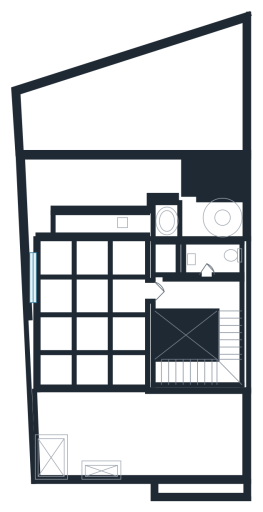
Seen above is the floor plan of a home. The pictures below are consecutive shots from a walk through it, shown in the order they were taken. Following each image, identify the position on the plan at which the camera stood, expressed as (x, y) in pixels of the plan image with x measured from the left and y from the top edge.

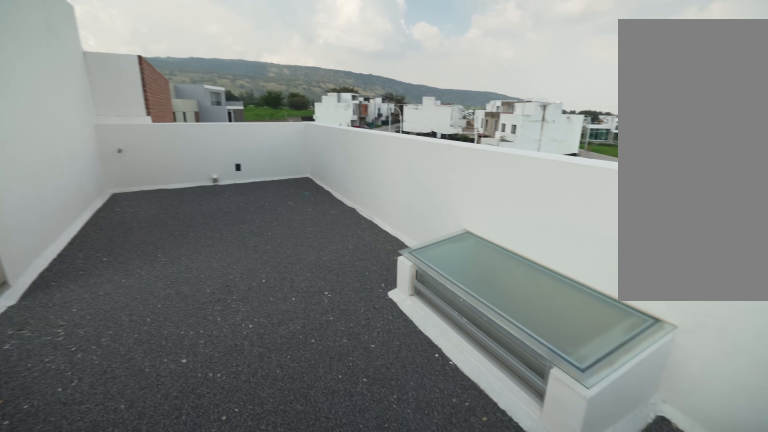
(41, 402)
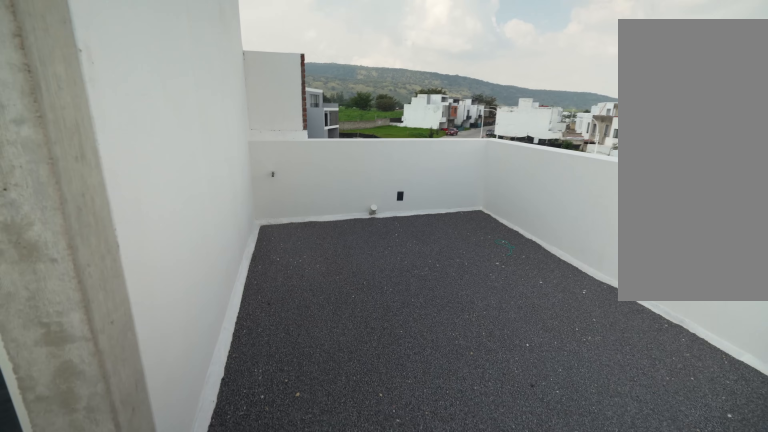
(120, 397)
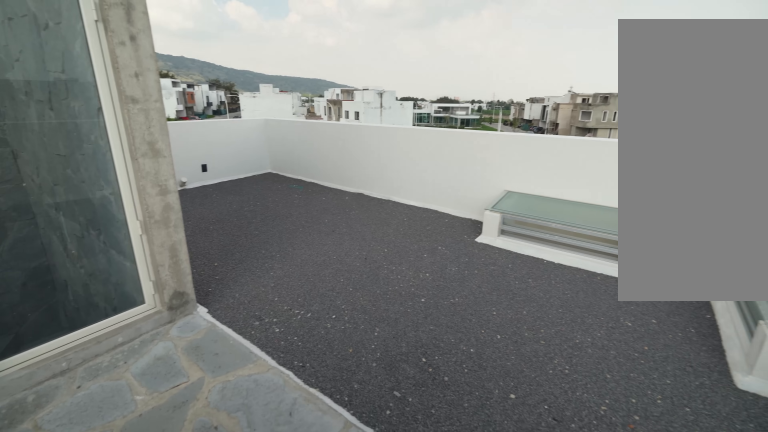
(103, 391)
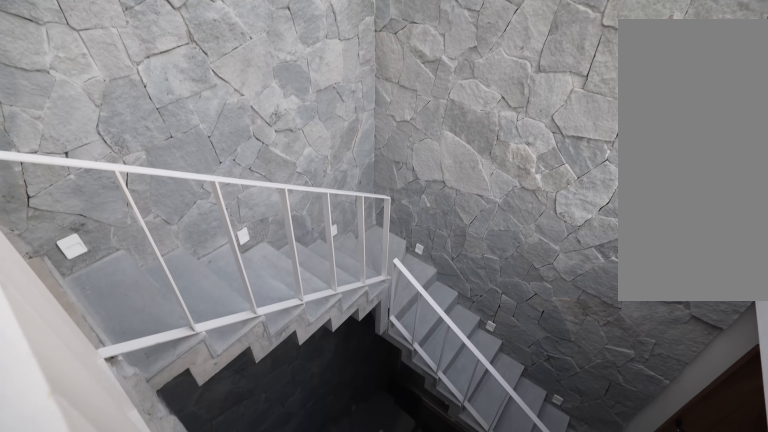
(181, 293)
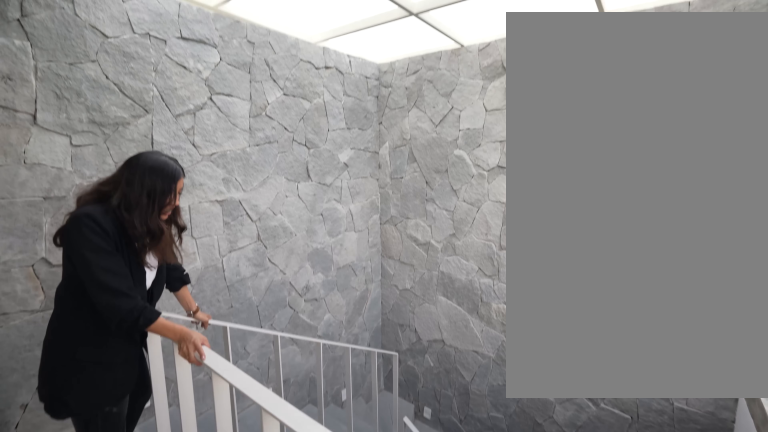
(186, 296)
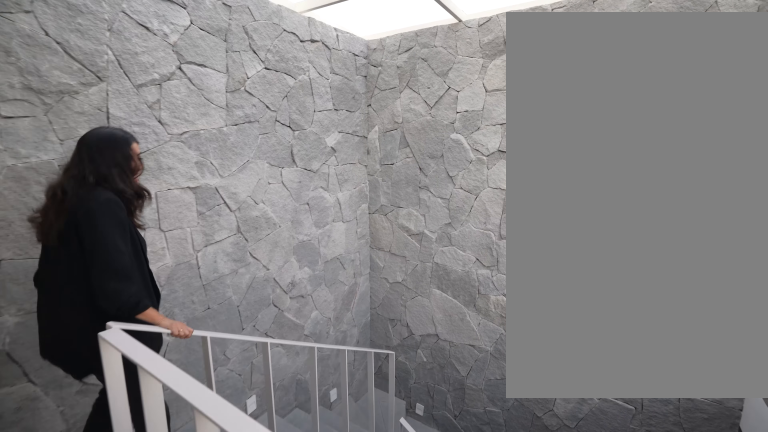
(186, 296)
